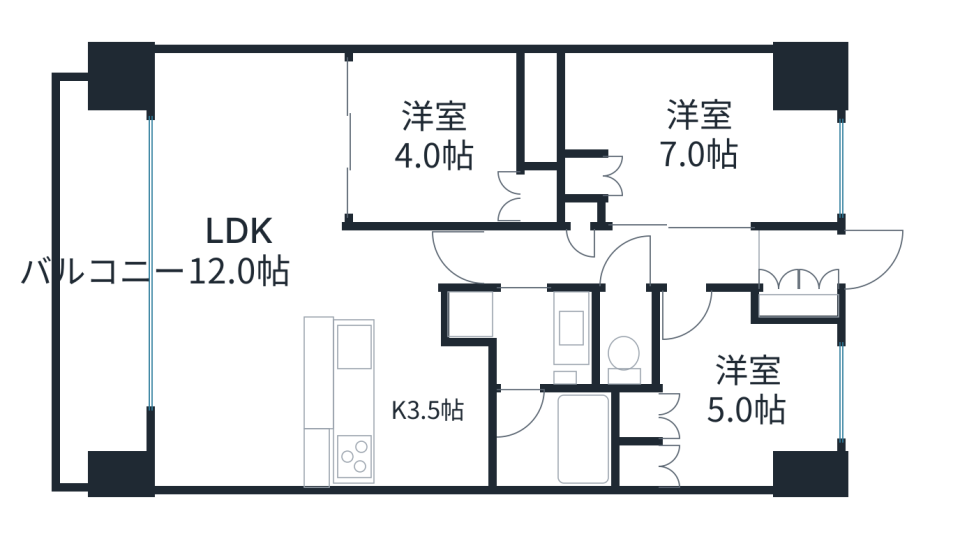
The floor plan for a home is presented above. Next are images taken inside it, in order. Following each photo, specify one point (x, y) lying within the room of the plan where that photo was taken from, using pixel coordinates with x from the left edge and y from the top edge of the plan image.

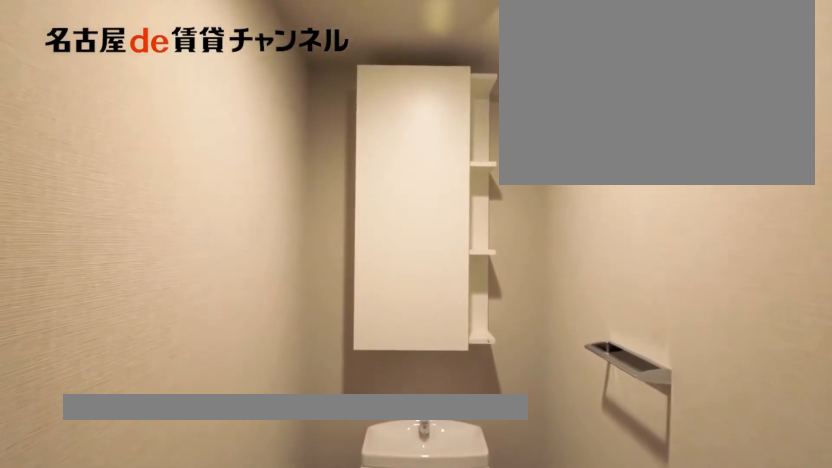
(627, 341)
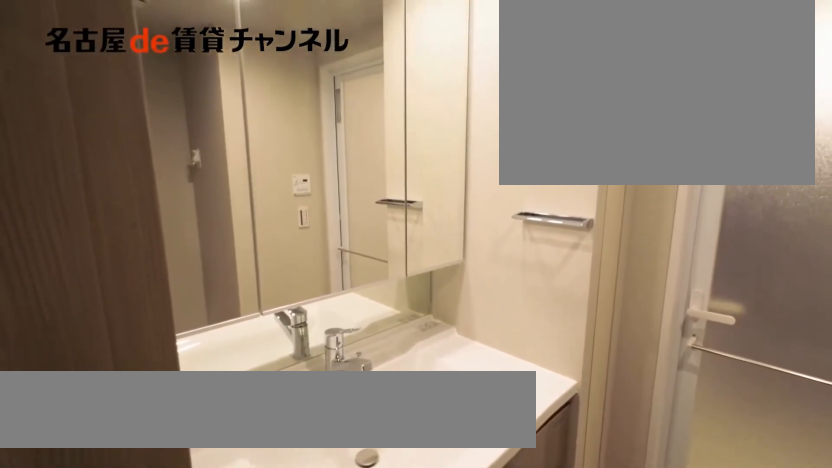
(527, 334)
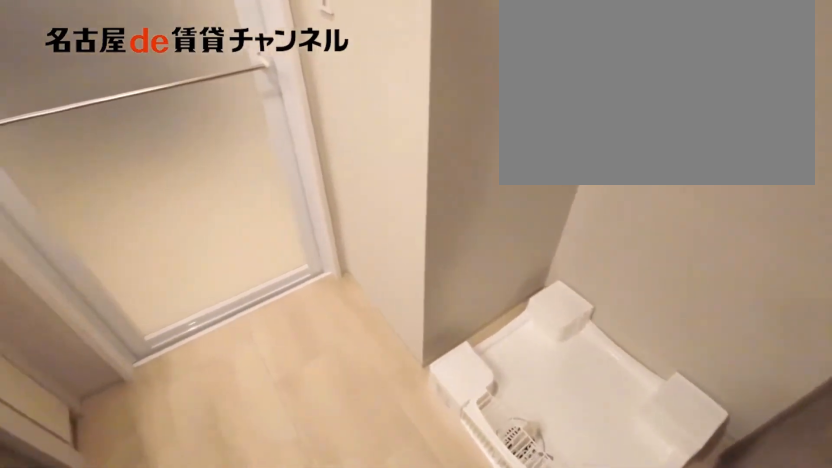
(527, 334)
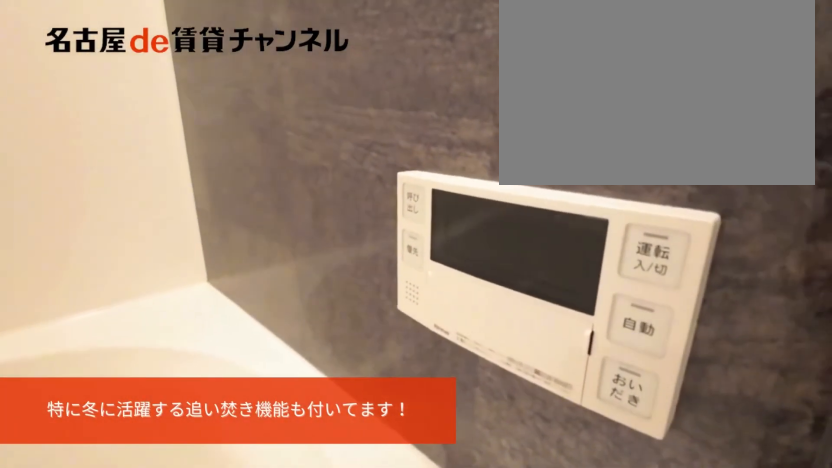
(548, 438)
